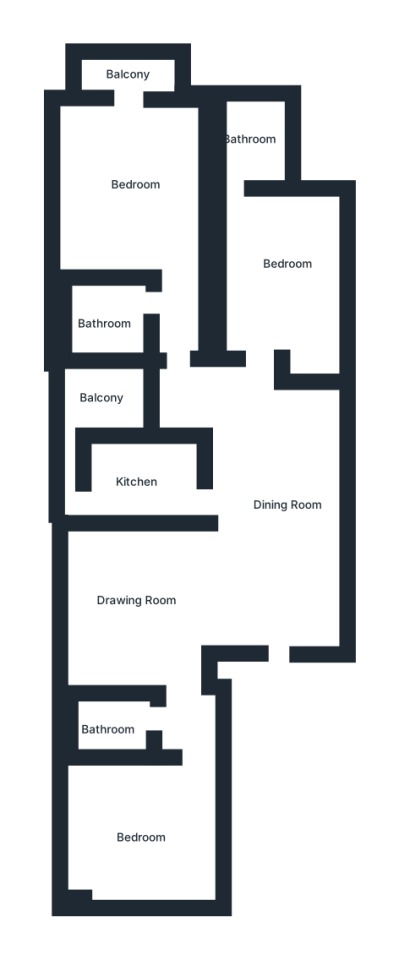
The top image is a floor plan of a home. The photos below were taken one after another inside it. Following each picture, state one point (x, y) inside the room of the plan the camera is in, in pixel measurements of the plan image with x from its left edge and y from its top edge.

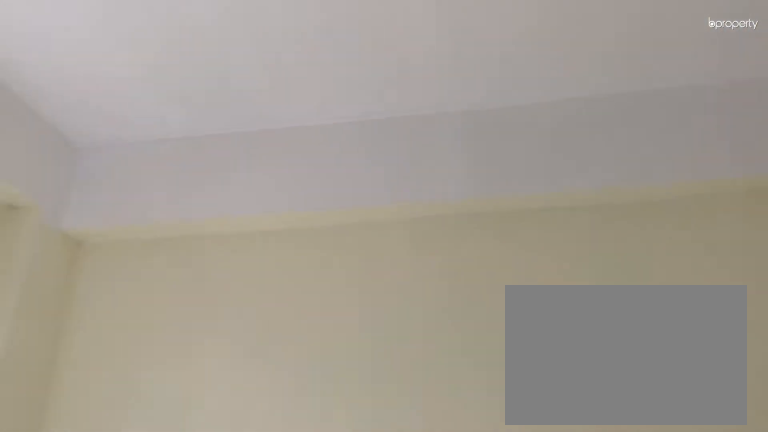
(140, 834)
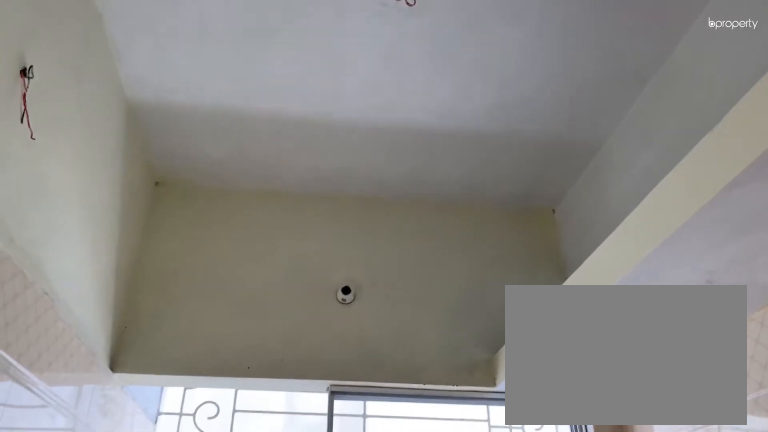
(141, 477)
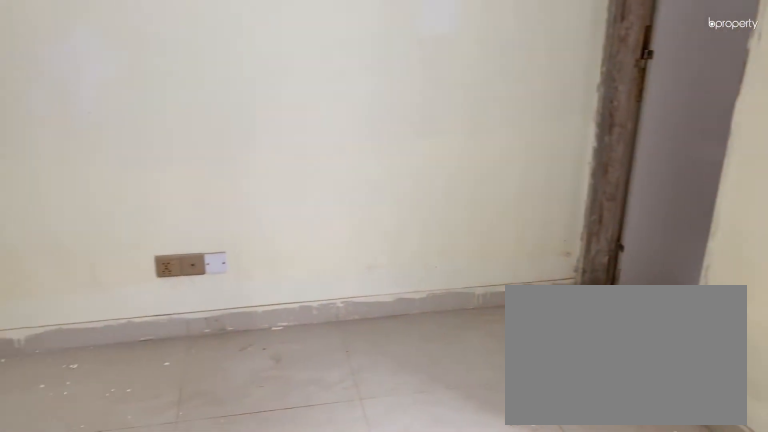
(273, 274)
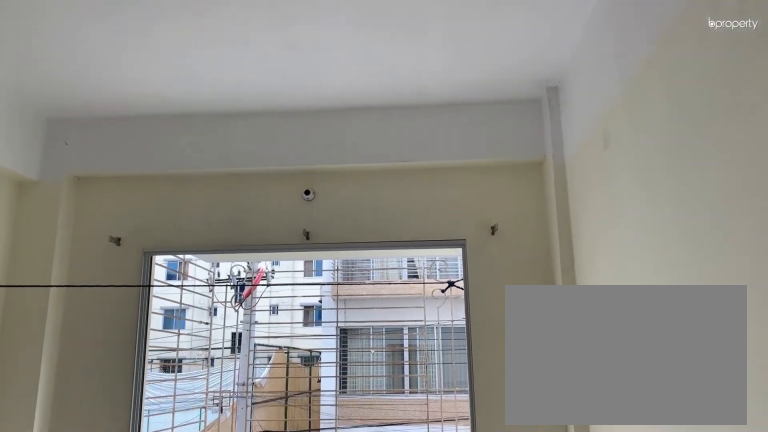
(125, 173)
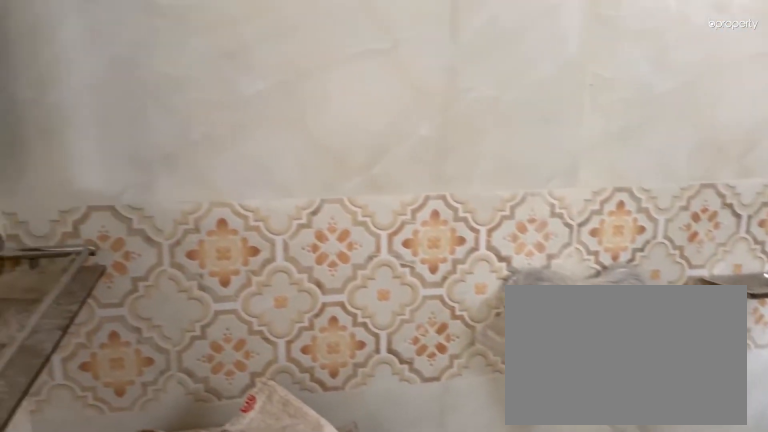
(105, 319)
